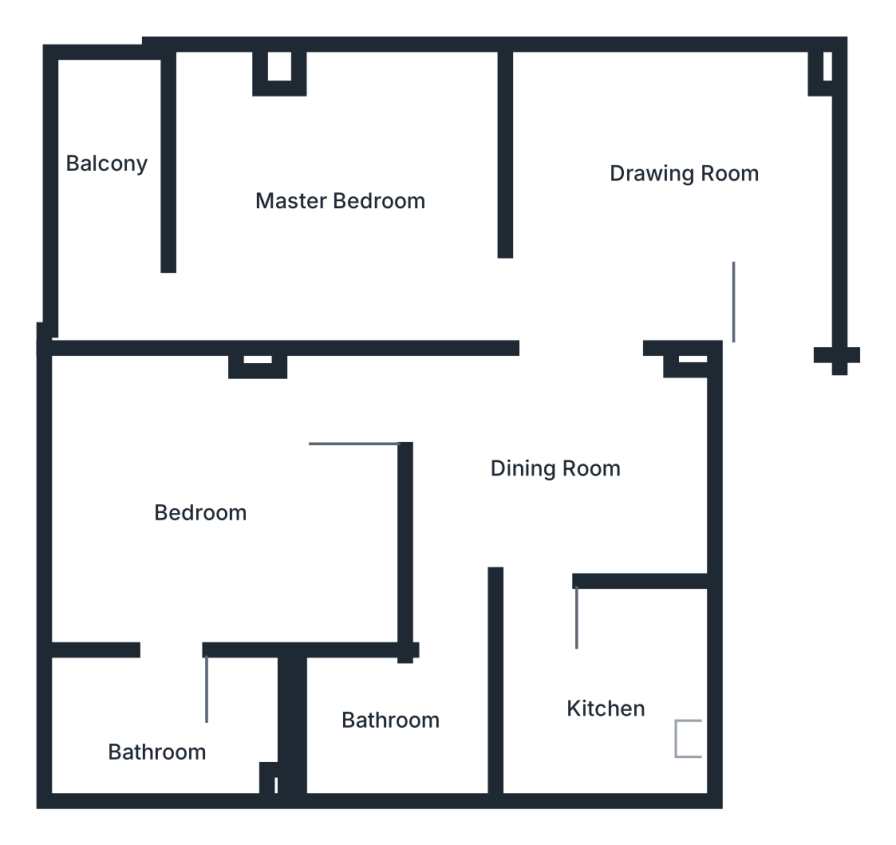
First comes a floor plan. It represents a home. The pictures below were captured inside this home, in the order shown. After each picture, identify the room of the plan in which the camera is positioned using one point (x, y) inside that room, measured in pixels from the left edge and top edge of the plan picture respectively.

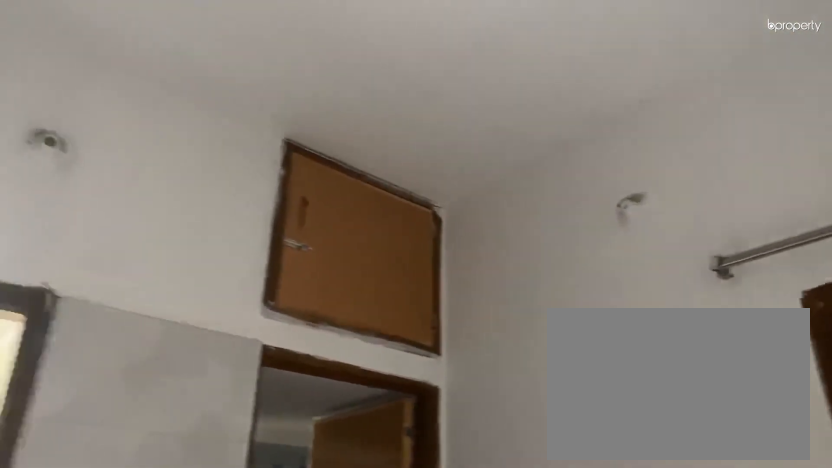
(544, 457)
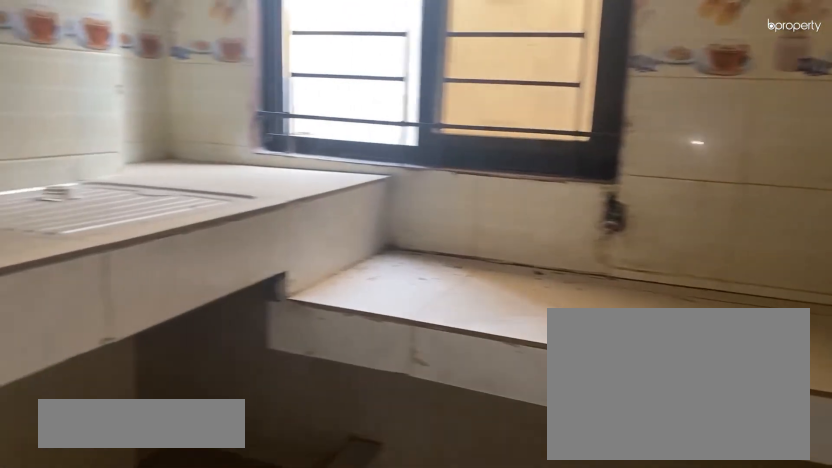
(606, 677)
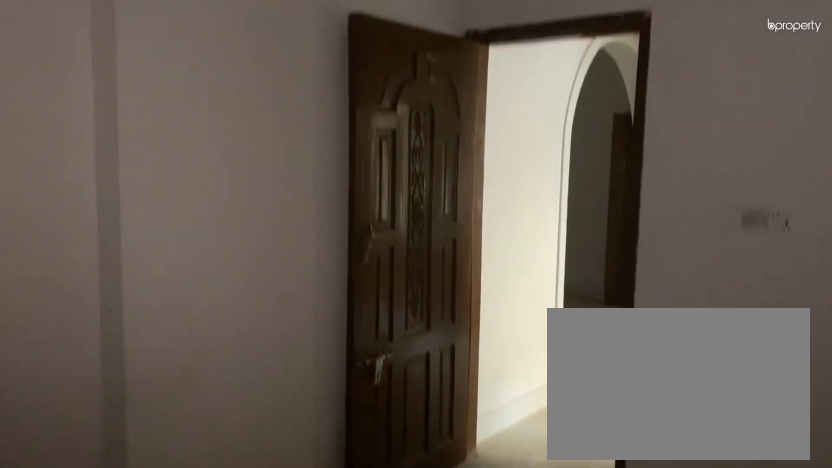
(241, 527)
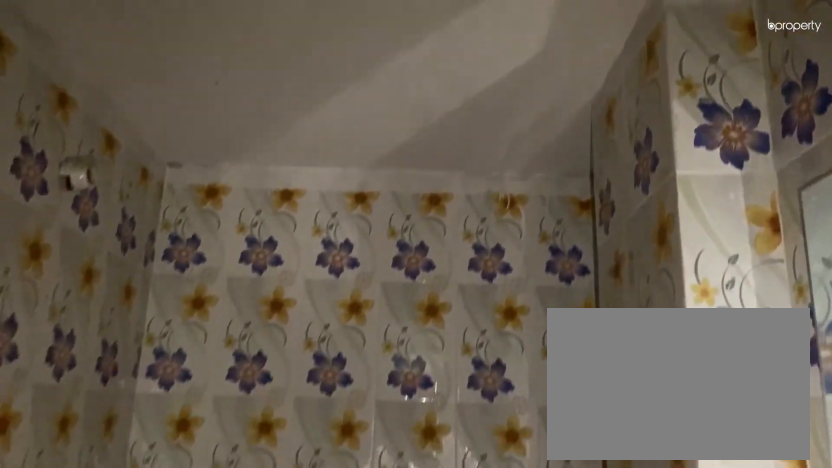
(178, 714)
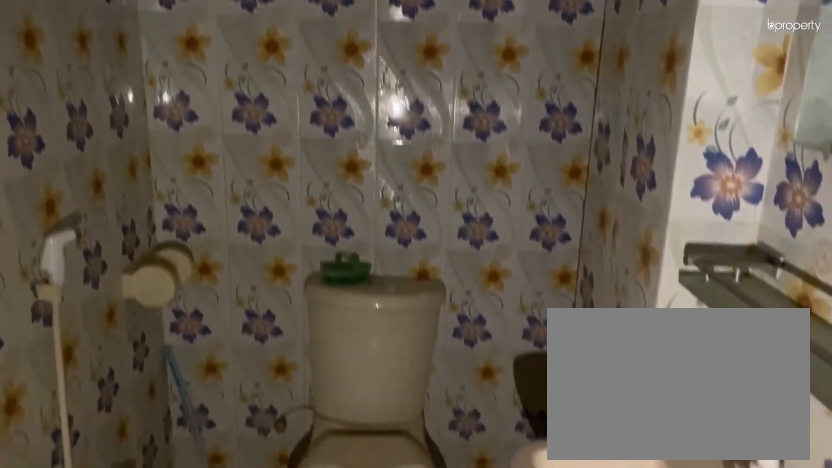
(178, 714)
